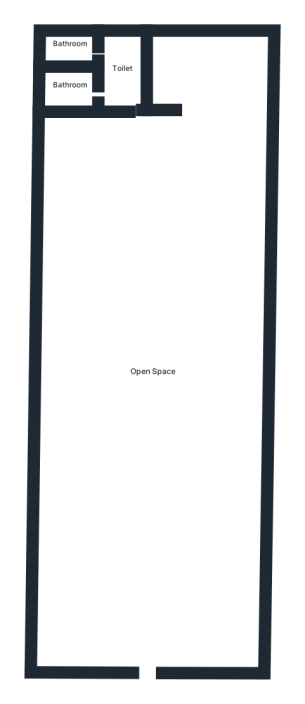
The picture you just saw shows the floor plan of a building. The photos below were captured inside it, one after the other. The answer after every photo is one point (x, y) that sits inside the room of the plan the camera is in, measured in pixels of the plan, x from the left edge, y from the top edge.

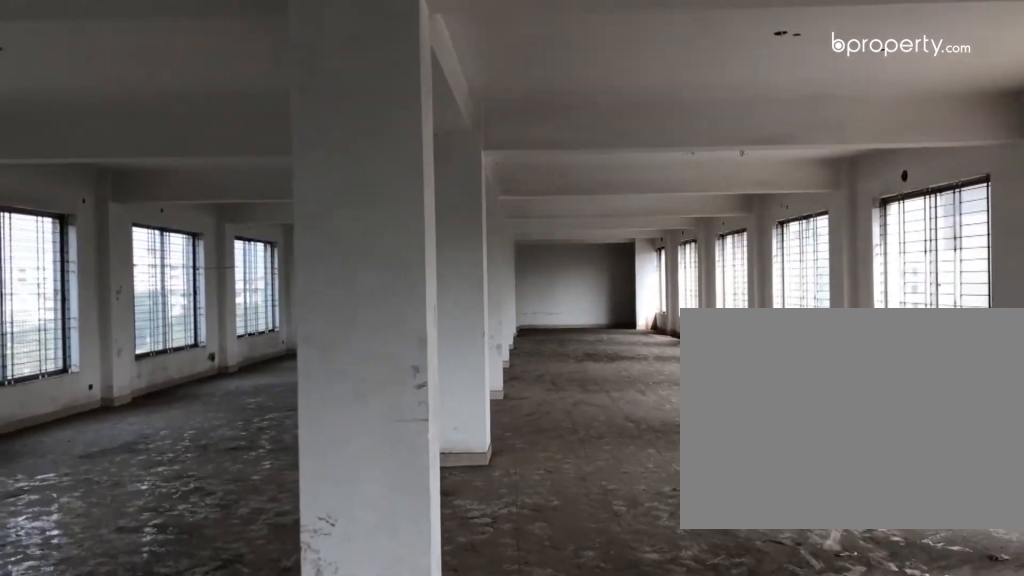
(154, 363)
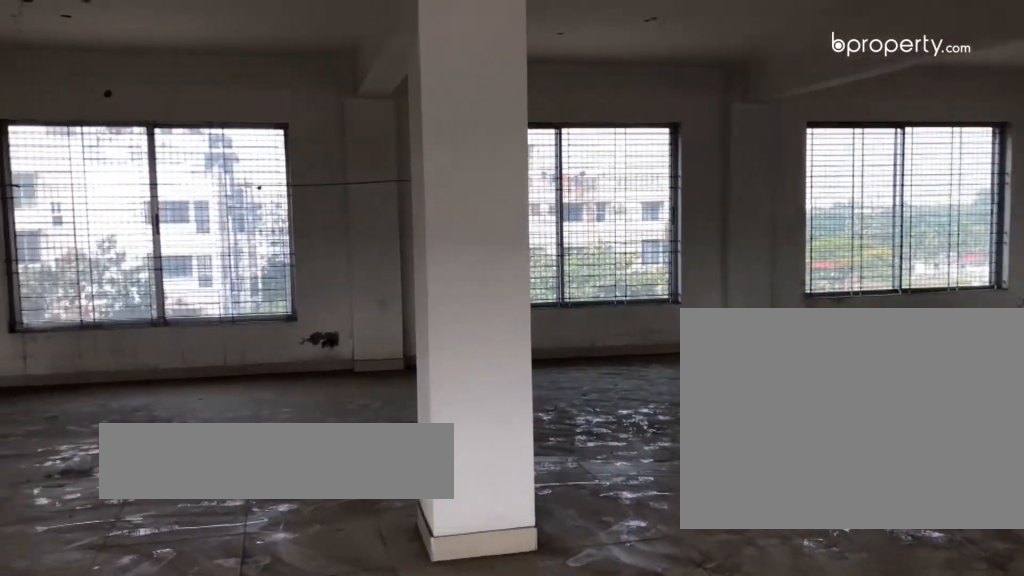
(149, 339)
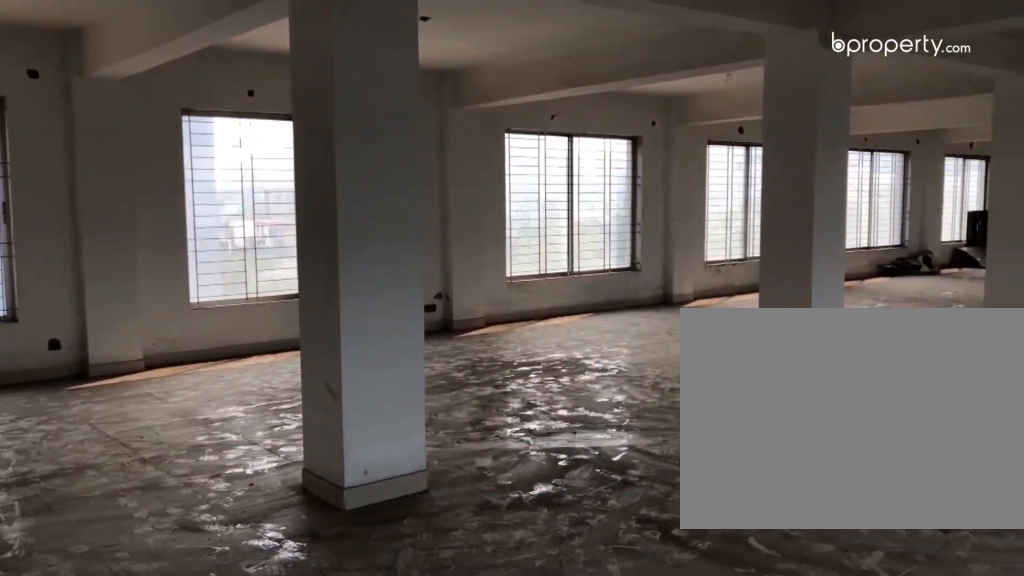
(148, 339)
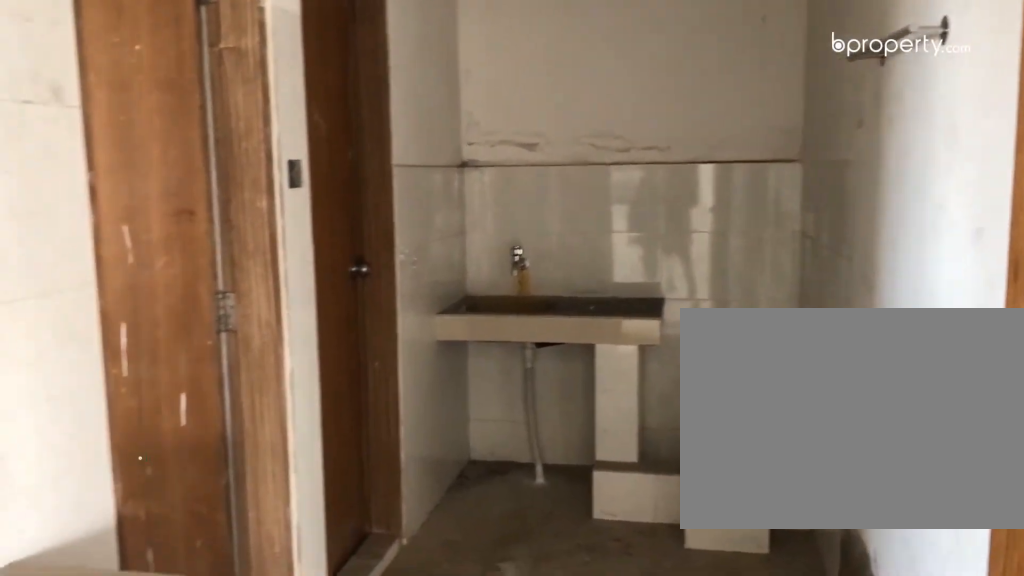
(126, 81)
